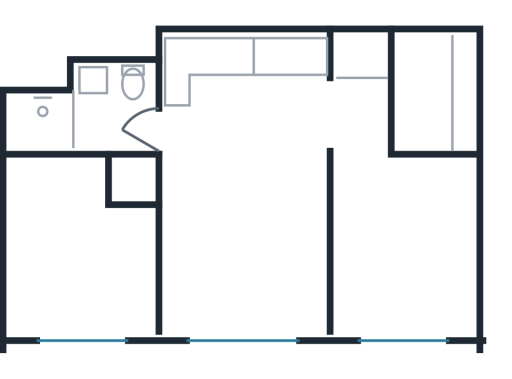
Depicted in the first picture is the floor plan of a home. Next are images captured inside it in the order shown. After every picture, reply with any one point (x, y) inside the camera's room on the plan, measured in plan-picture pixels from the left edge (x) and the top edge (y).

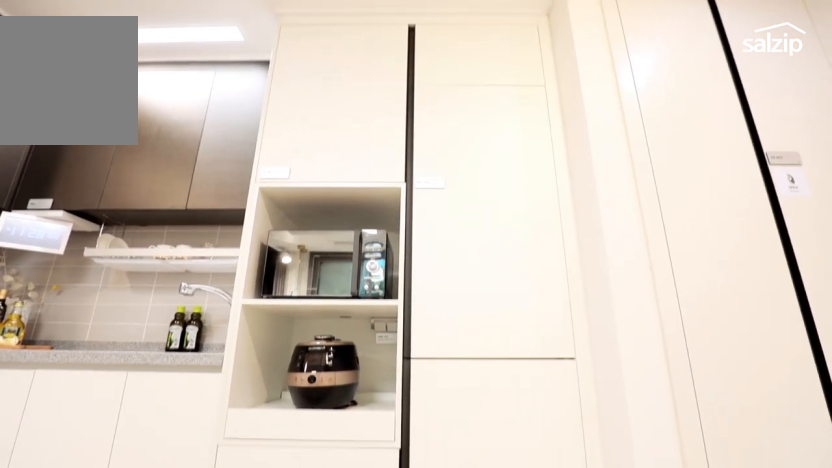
(254, 101)
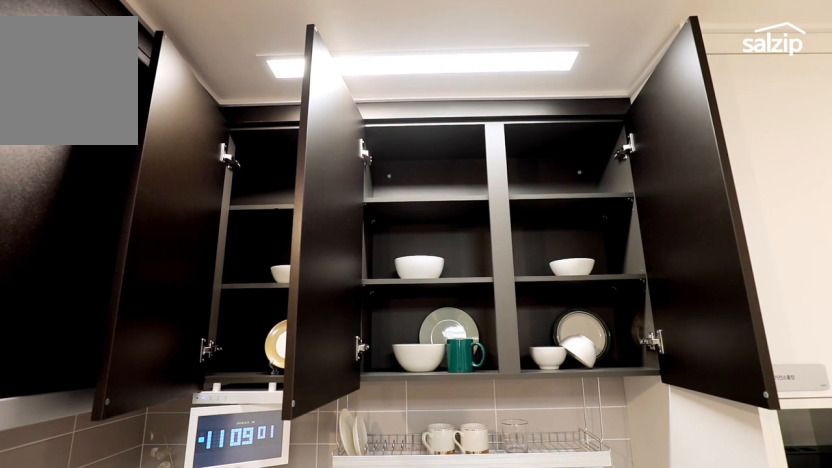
(261, 103)
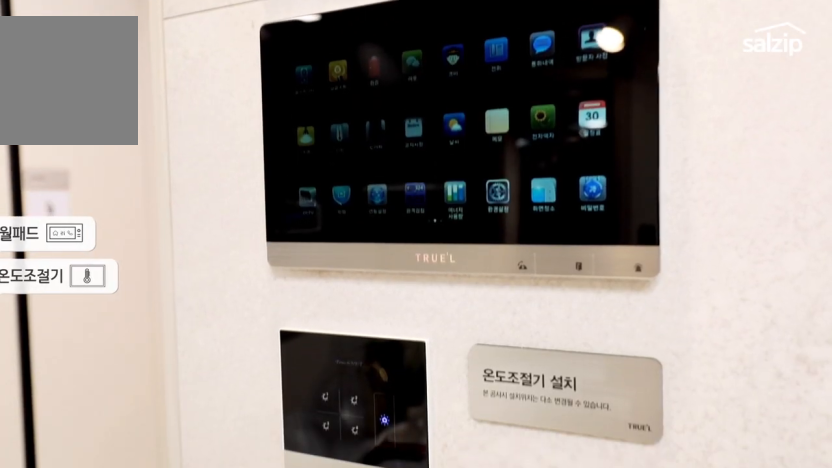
(246, 247)
